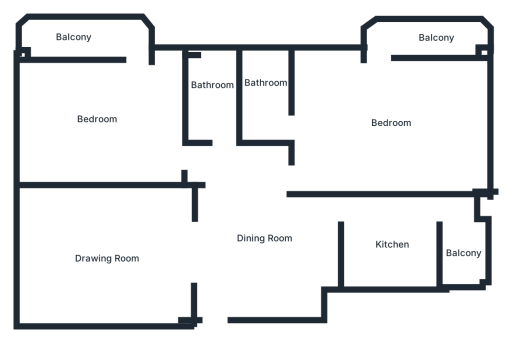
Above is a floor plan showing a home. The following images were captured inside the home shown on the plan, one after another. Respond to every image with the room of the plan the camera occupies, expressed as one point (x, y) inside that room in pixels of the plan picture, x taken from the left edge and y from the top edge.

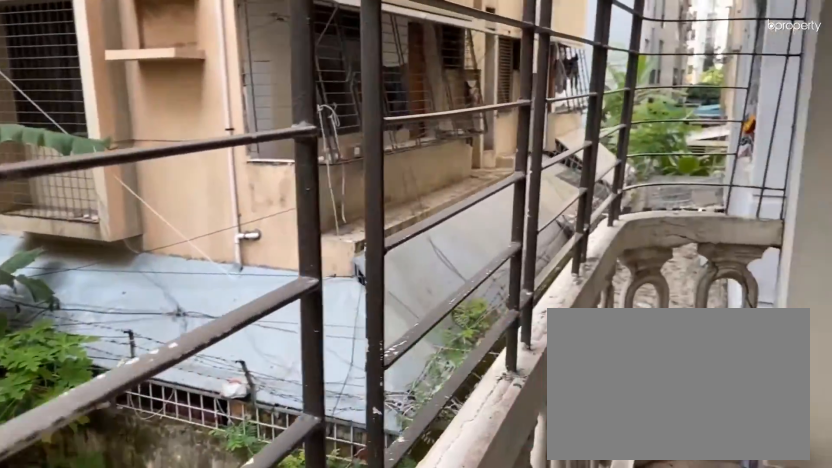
(419, 34)
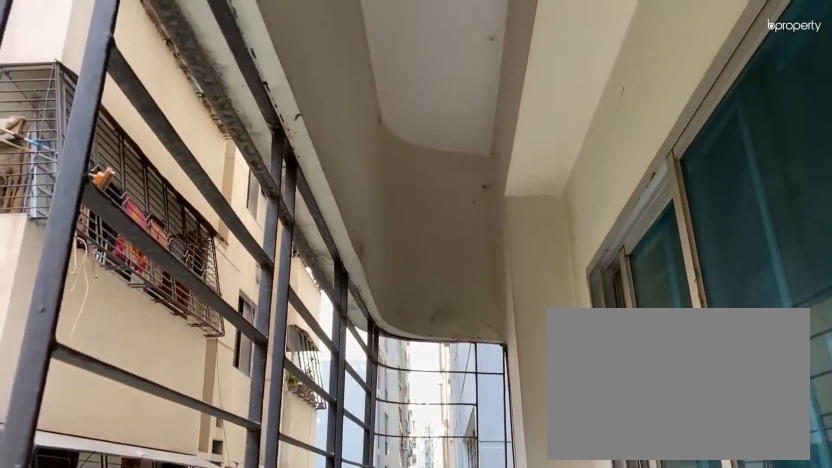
(419, 34)
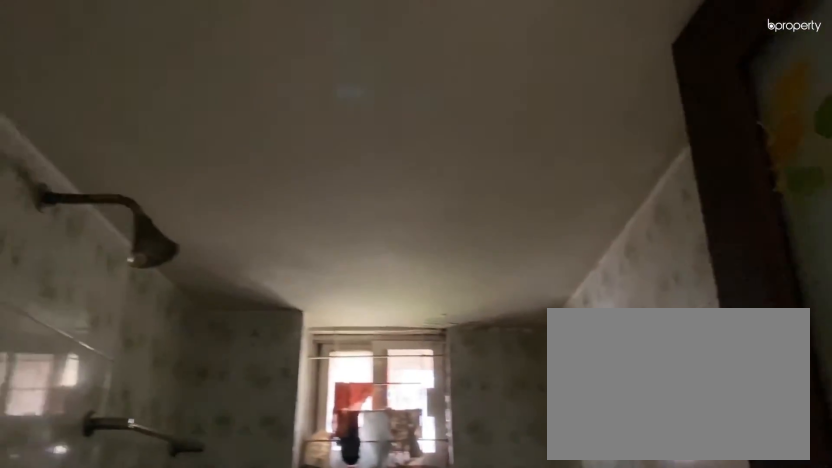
(207, 89)
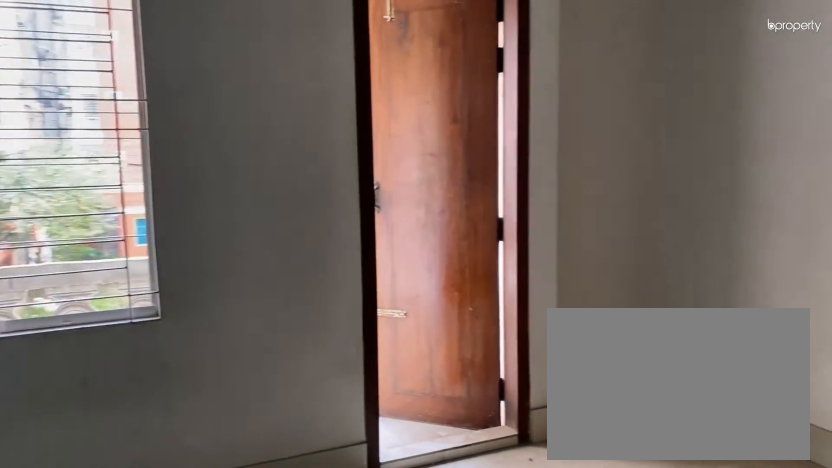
(90, 111)
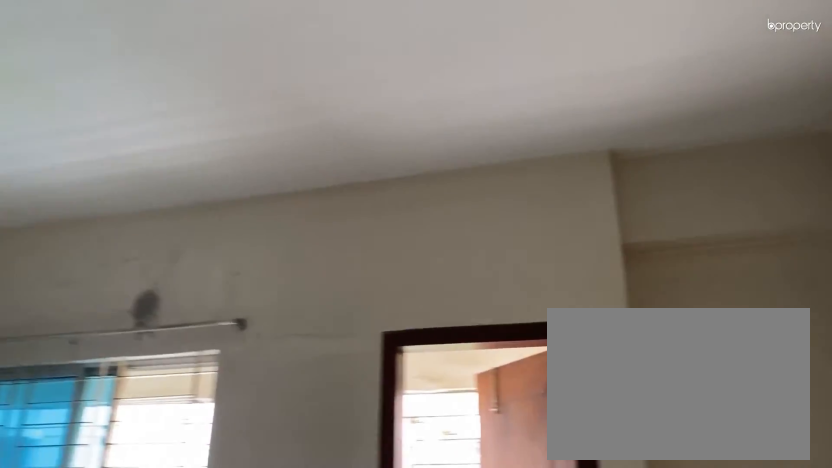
(90, 111)
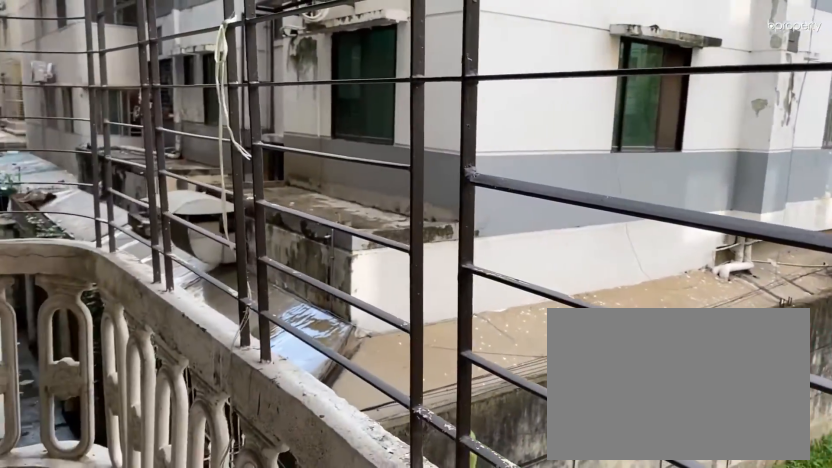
(81, 35)
